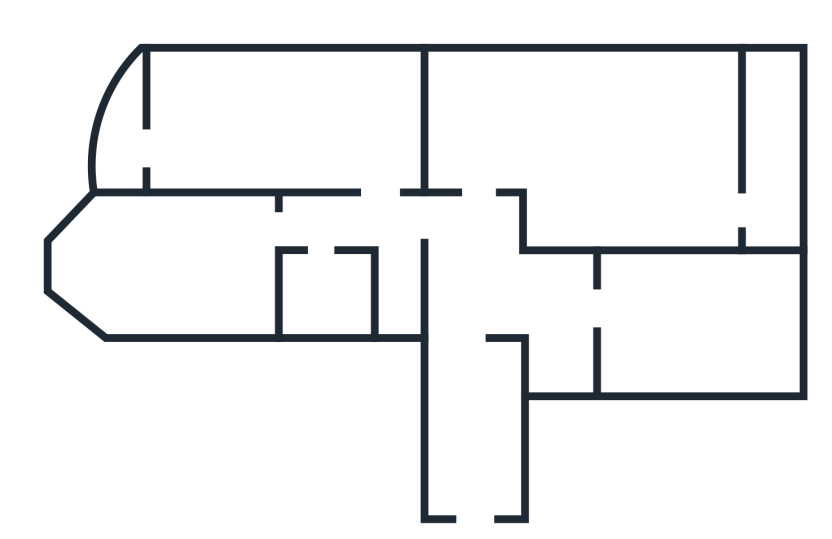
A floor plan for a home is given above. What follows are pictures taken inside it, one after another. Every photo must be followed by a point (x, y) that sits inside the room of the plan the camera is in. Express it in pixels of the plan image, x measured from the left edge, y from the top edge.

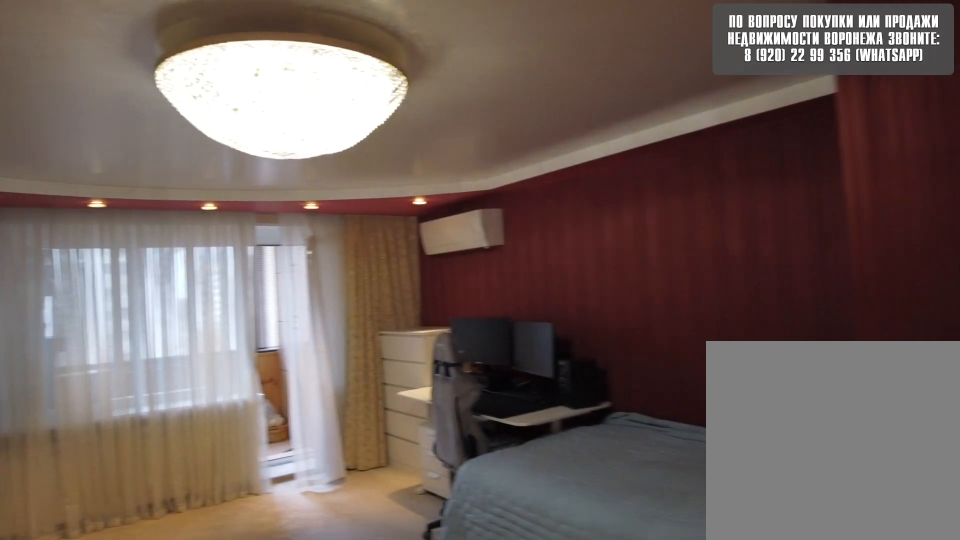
(476, 158)
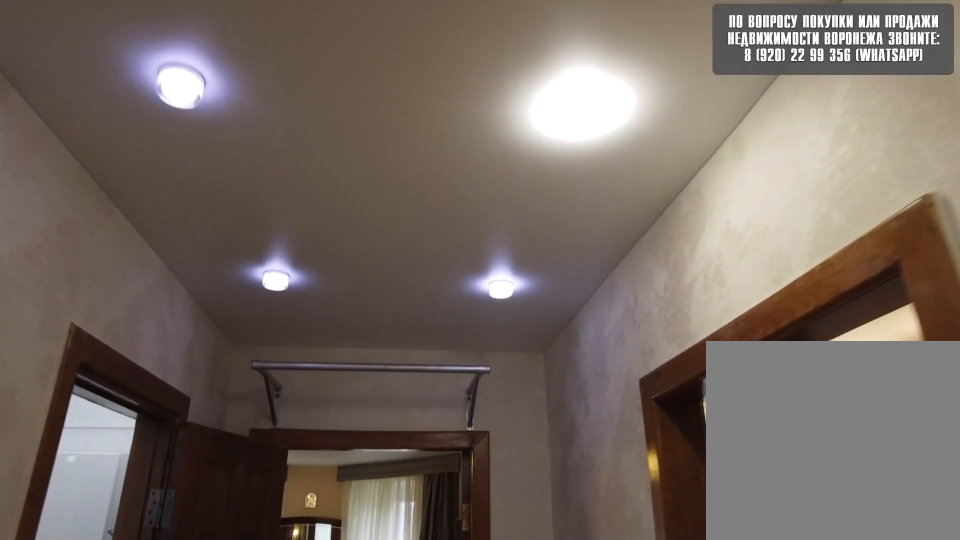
(475, 233)
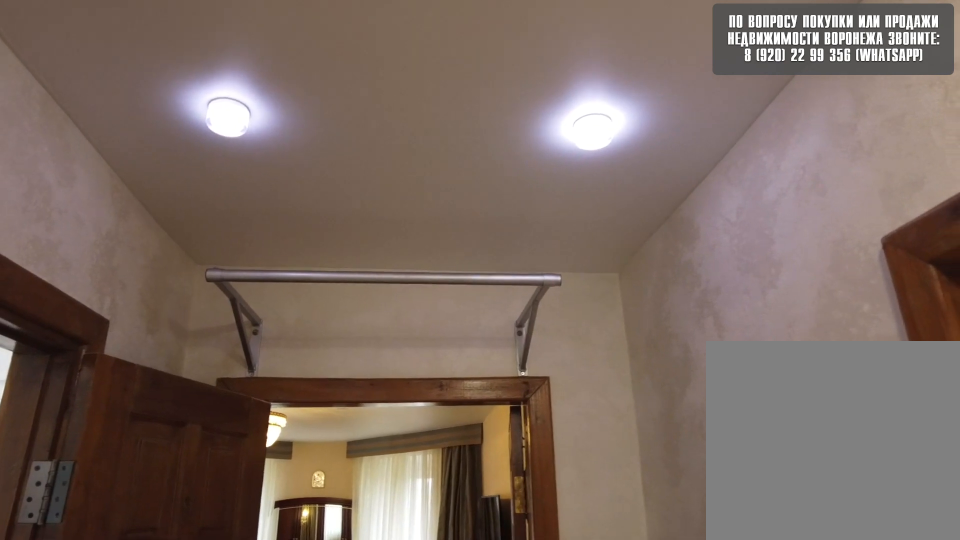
(378, 219)
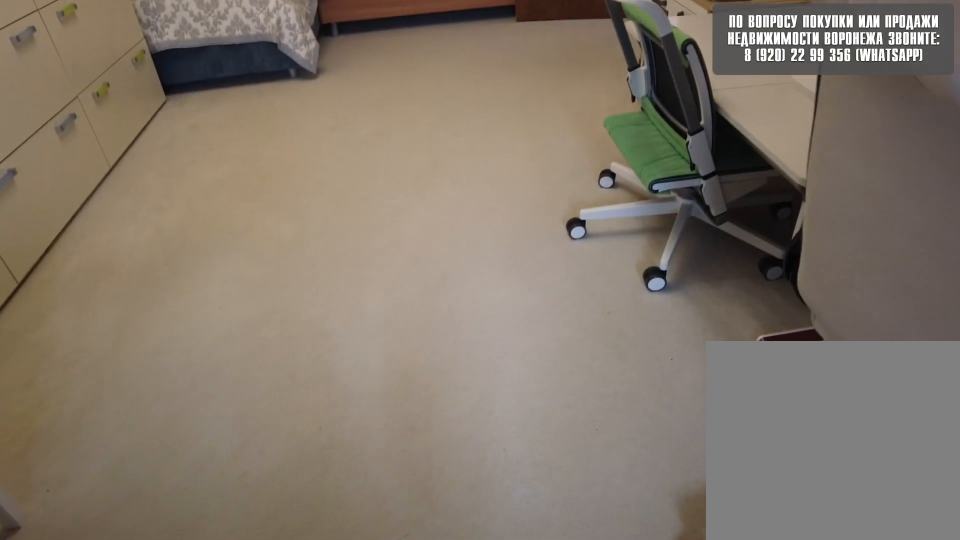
(342, 131)
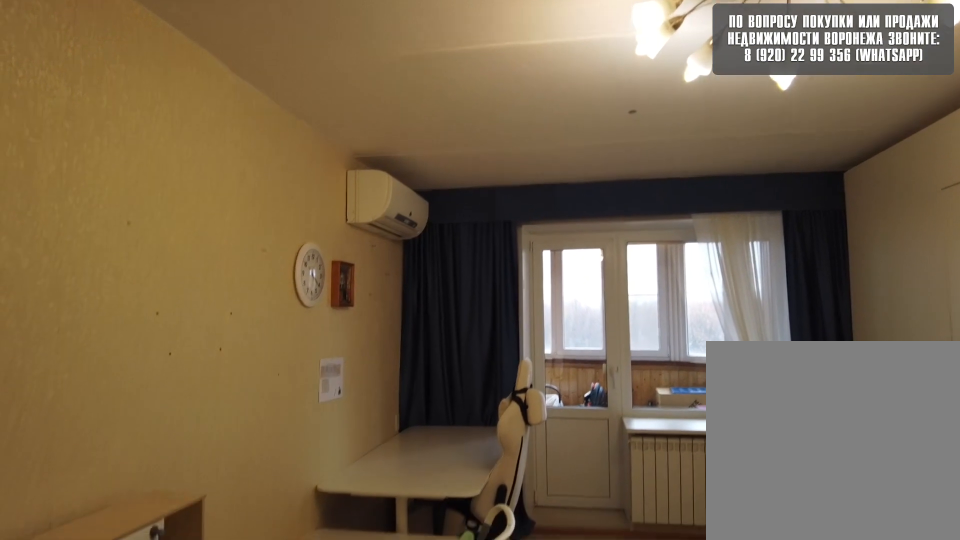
(342, 131)
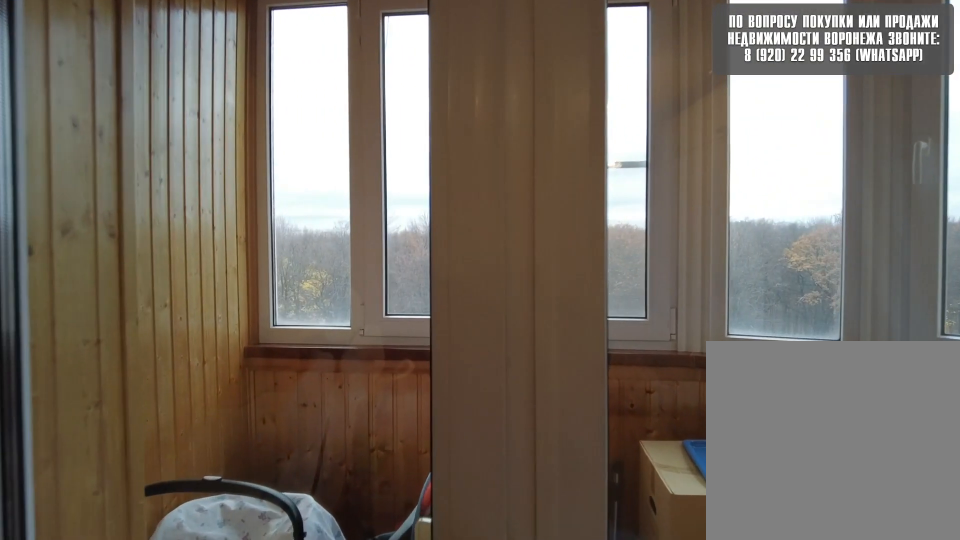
(202, 135)
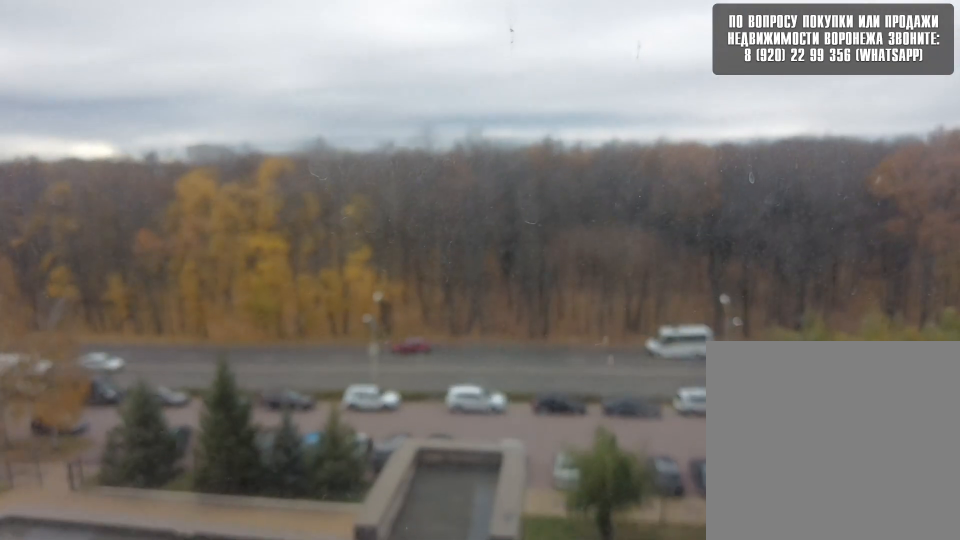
(129, 138)
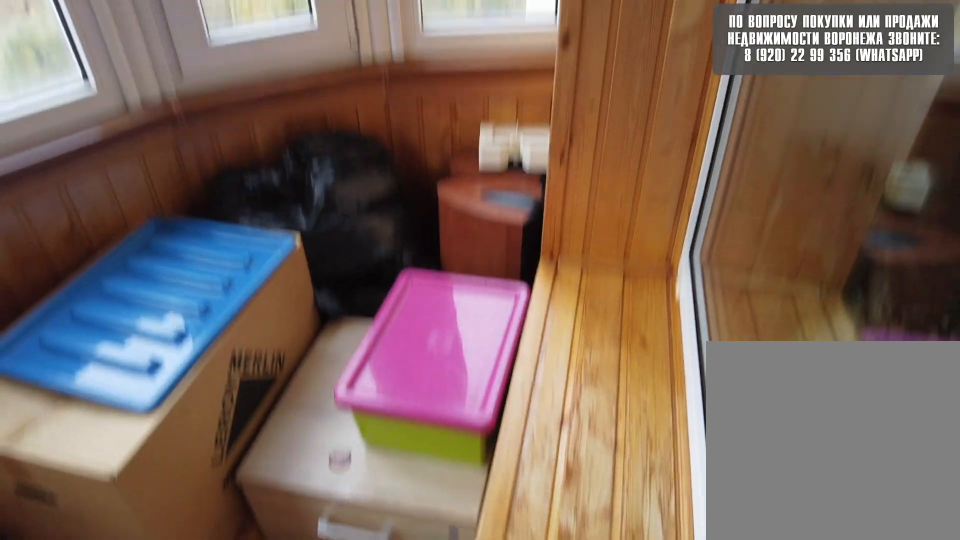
(129, 138)
